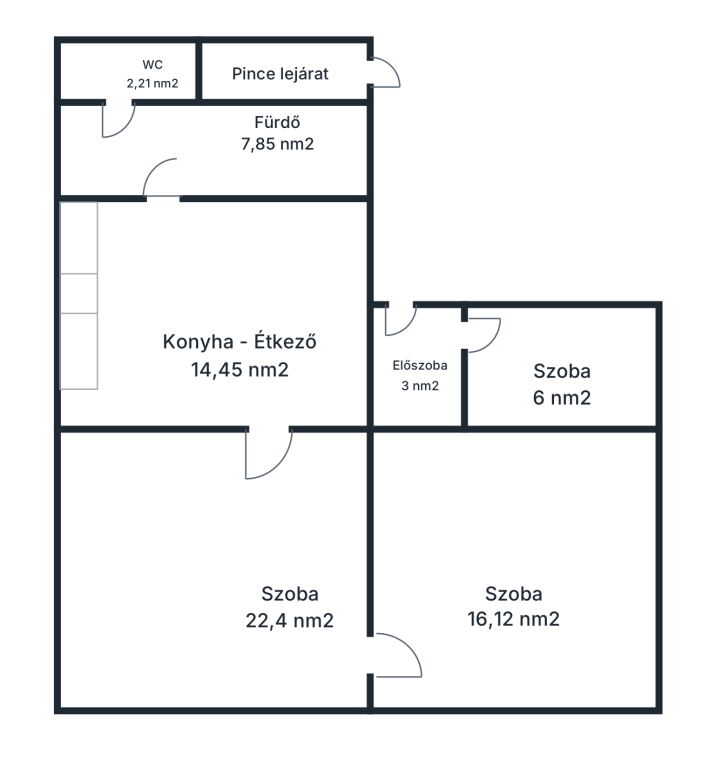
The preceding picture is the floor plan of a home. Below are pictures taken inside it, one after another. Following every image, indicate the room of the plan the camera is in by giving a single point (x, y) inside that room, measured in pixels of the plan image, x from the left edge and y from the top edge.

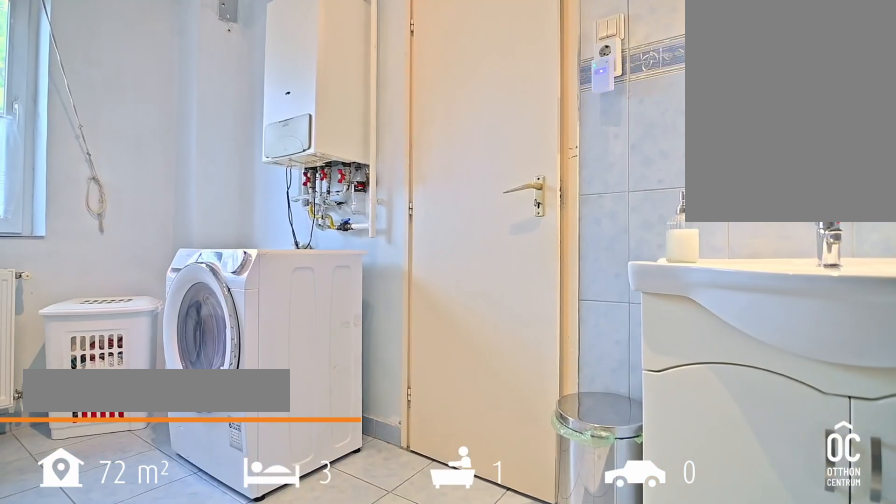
(209, 150)
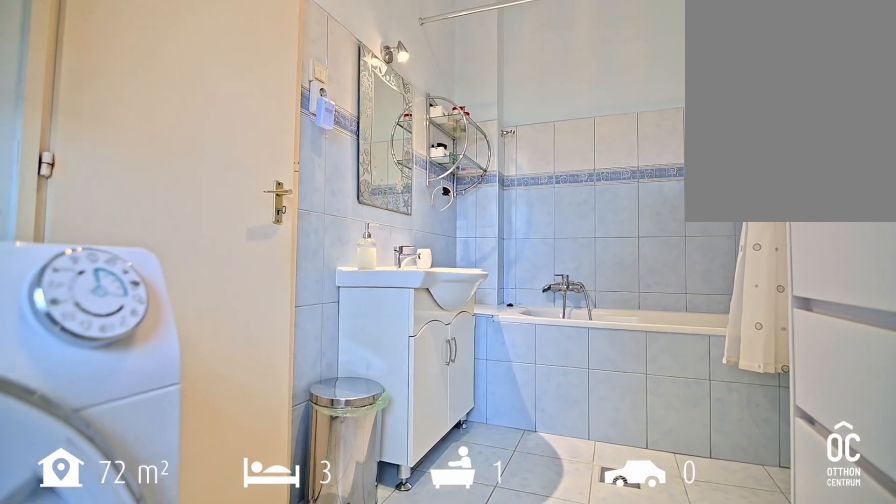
(209, 150)
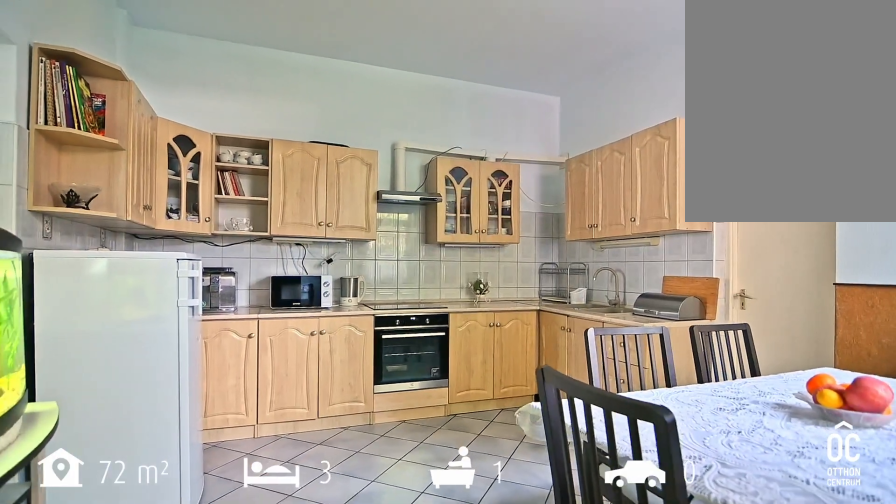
(218, 317)
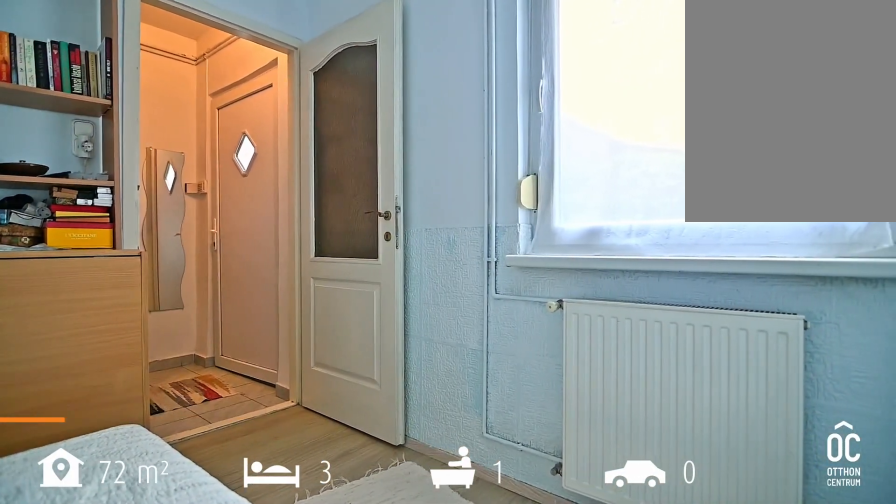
(558, 367)
